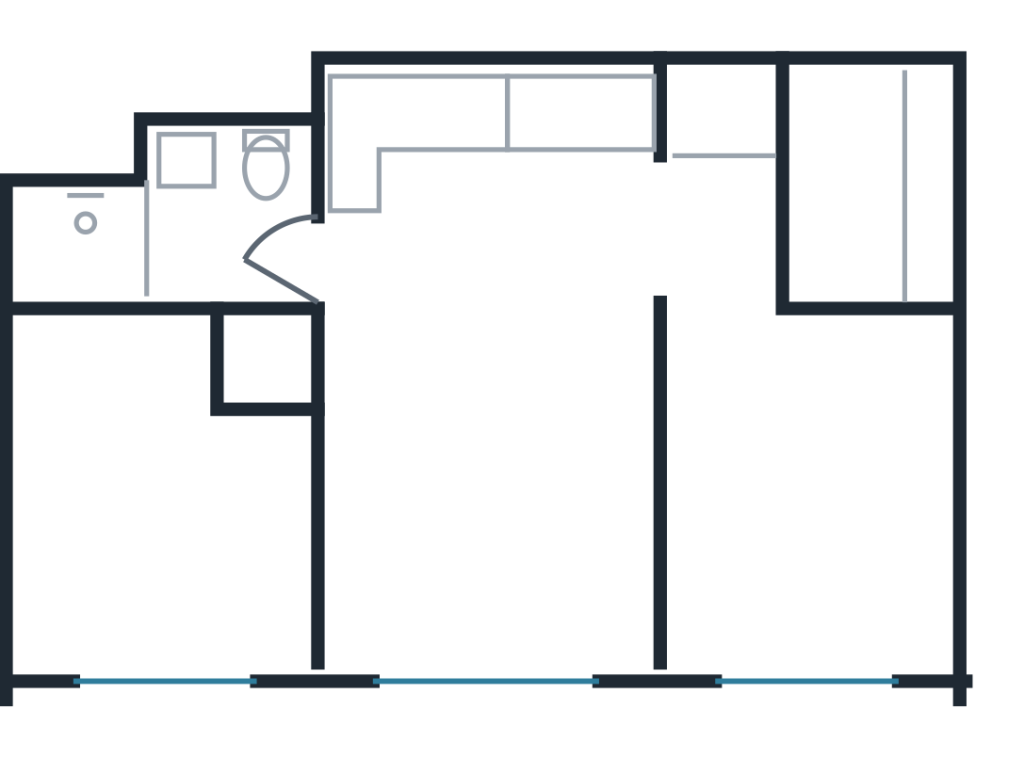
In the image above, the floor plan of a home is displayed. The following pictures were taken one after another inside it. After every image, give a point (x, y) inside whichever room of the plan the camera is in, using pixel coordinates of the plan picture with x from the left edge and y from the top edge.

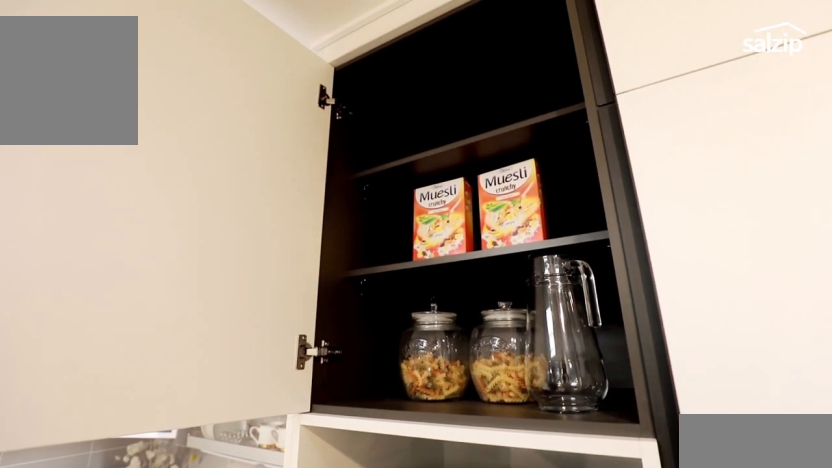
(512, 203)
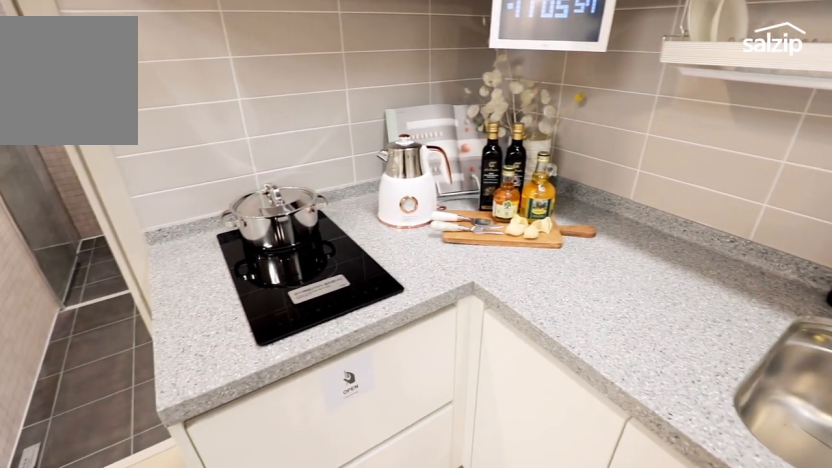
(509, 202)
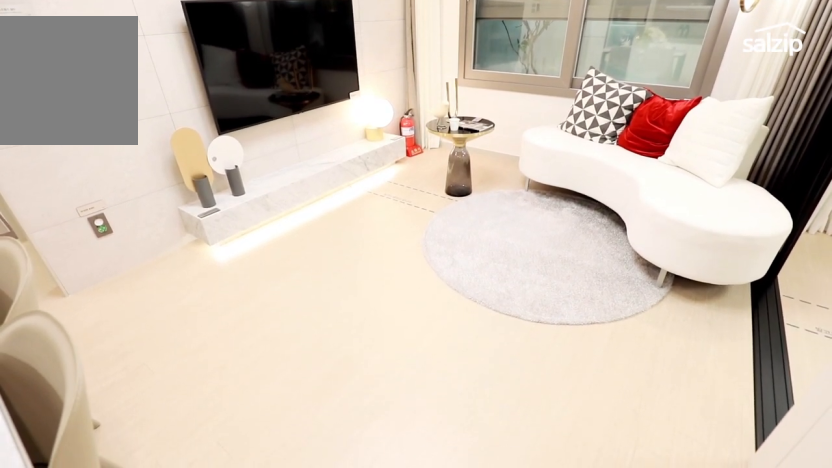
(492, 494)
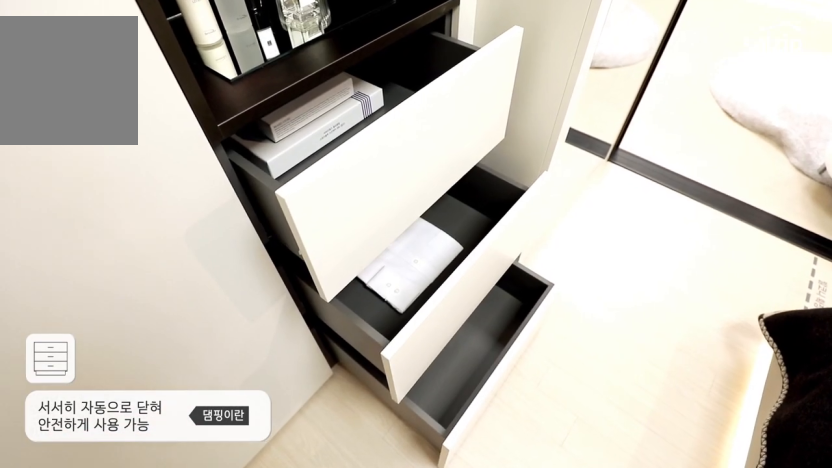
(147, 503)
